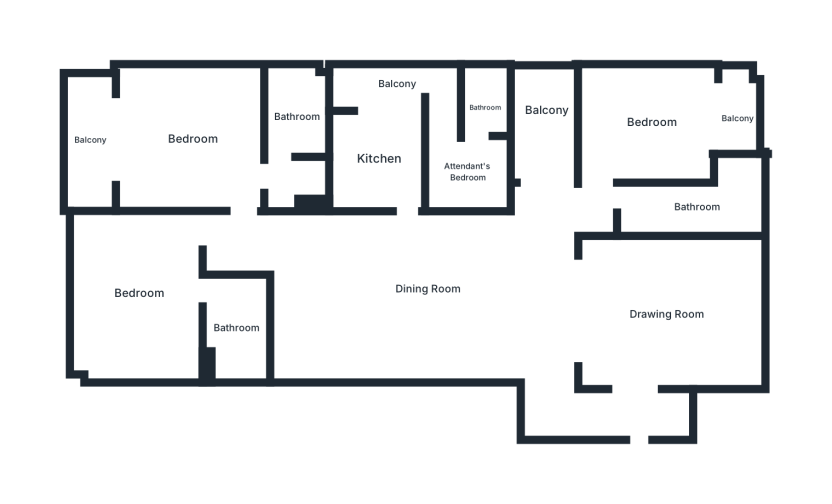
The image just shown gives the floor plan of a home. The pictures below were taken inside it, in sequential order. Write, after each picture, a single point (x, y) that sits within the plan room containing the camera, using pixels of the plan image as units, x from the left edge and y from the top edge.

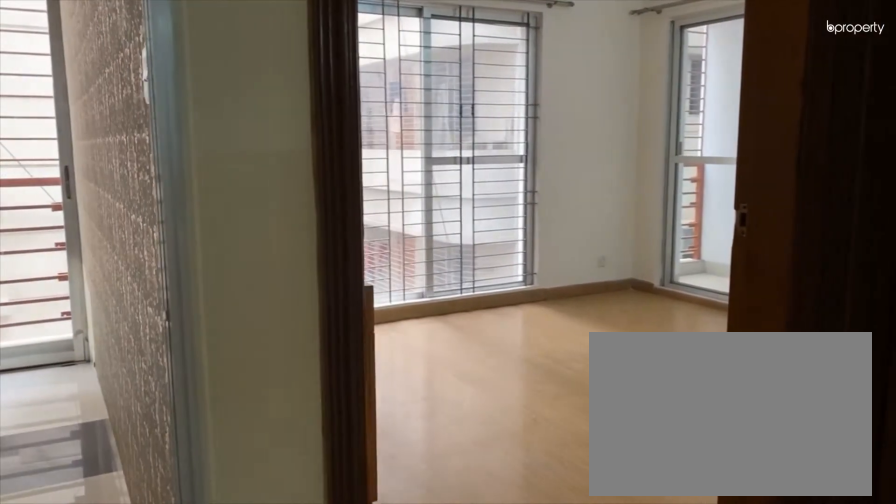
(600, 178)
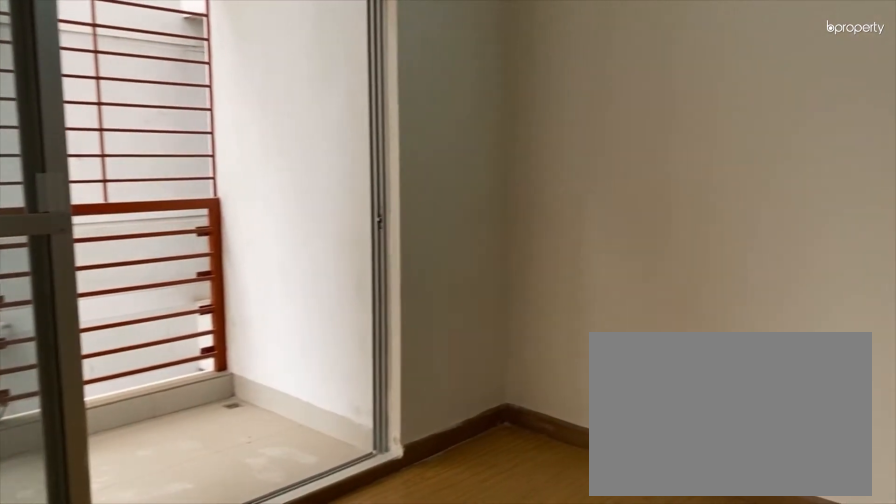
(651, 121)
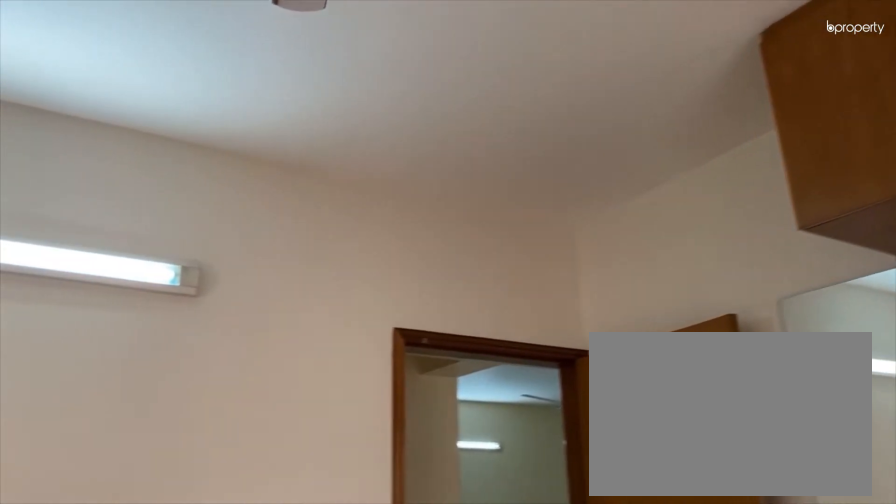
(651, 121)
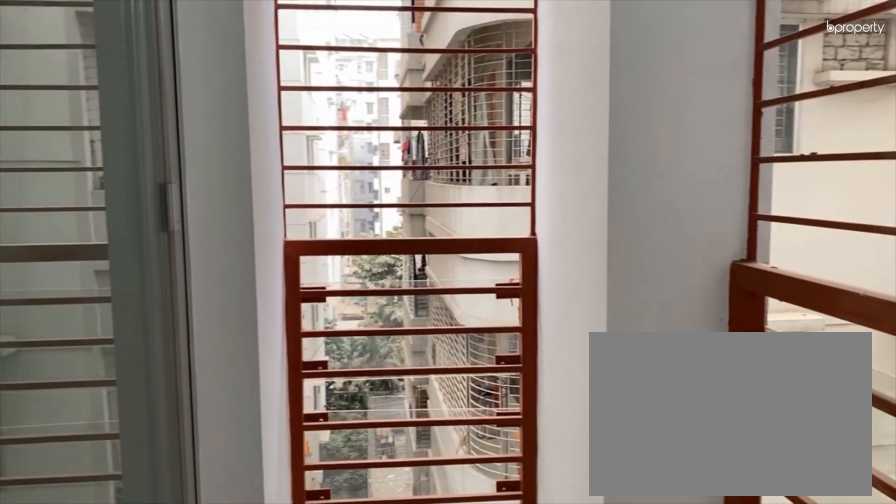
(736, 117)
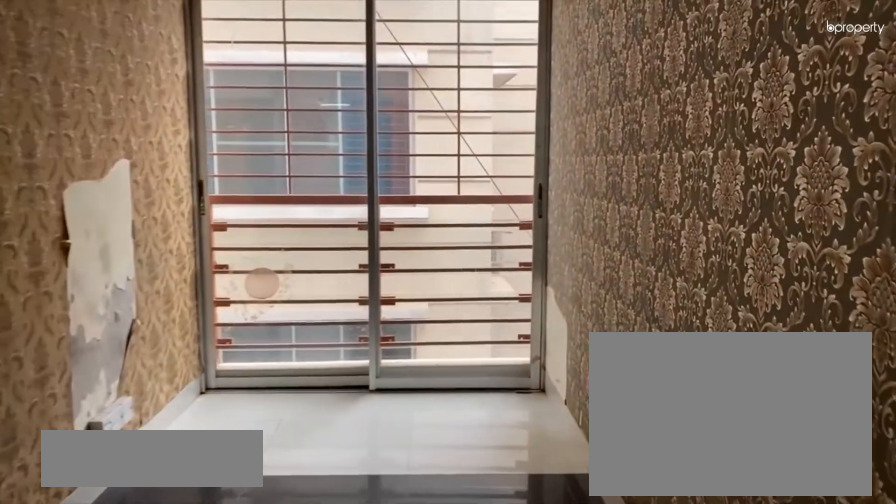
(547, 108)
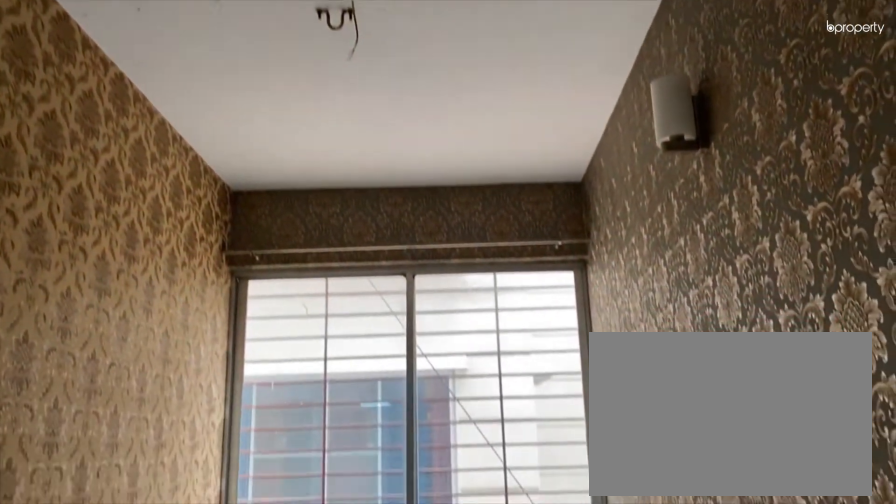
(547, 108)
